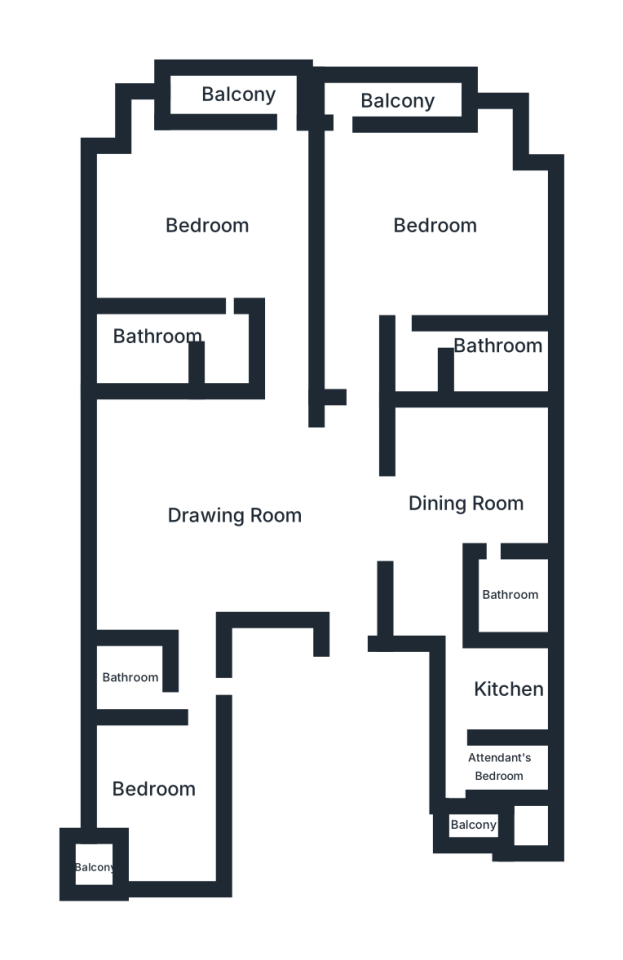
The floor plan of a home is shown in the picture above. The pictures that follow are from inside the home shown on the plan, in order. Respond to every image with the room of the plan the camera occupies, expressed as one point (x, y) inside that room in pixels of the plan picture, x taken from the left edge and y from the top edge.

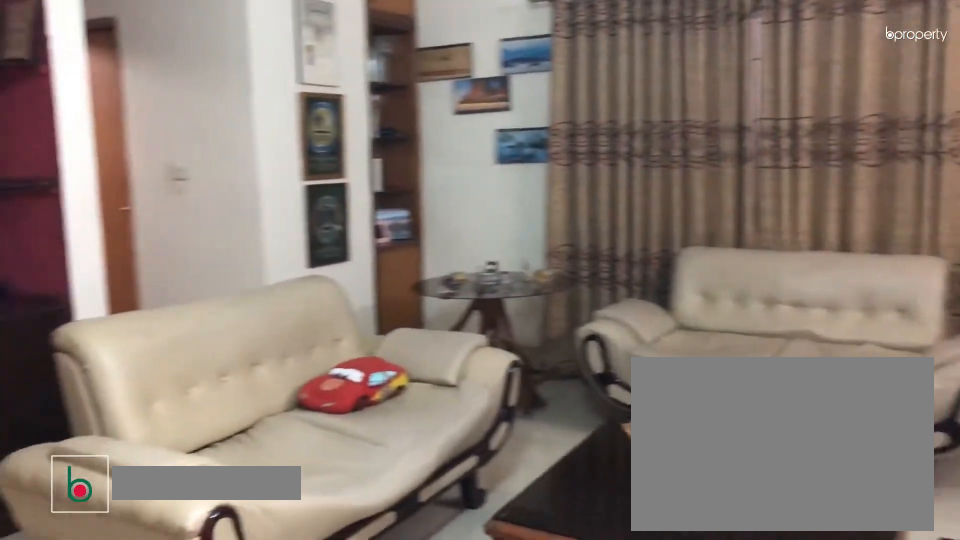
(237, 524)
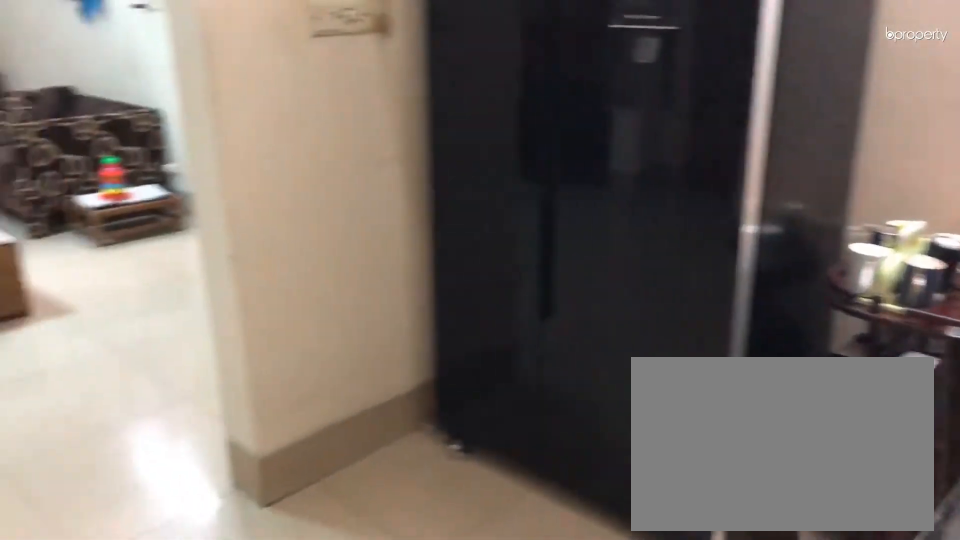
(469, 504)
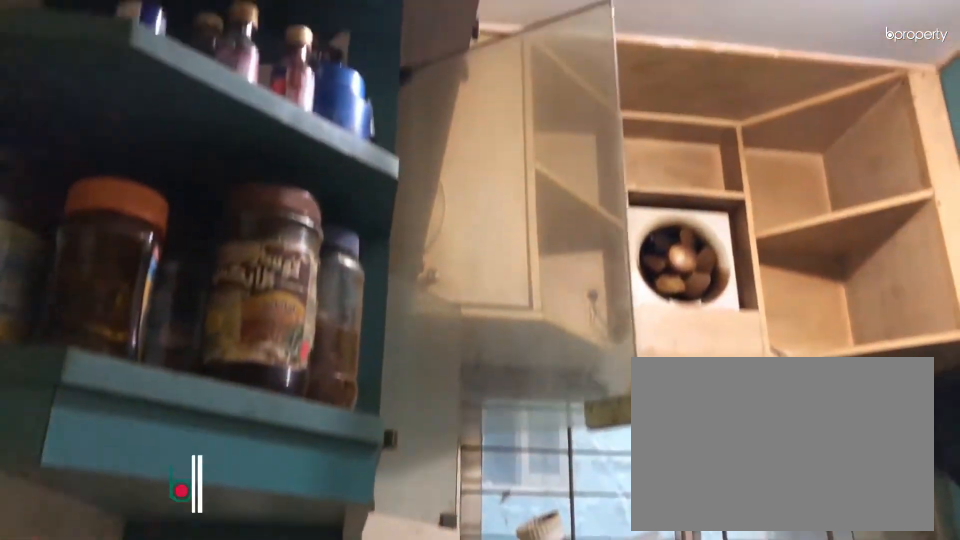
(498, 684)
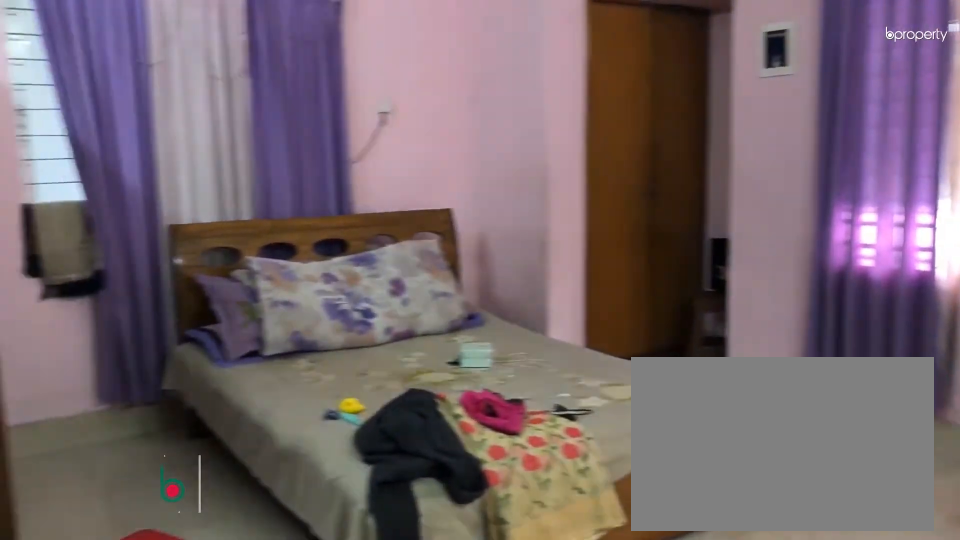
(209, 228)
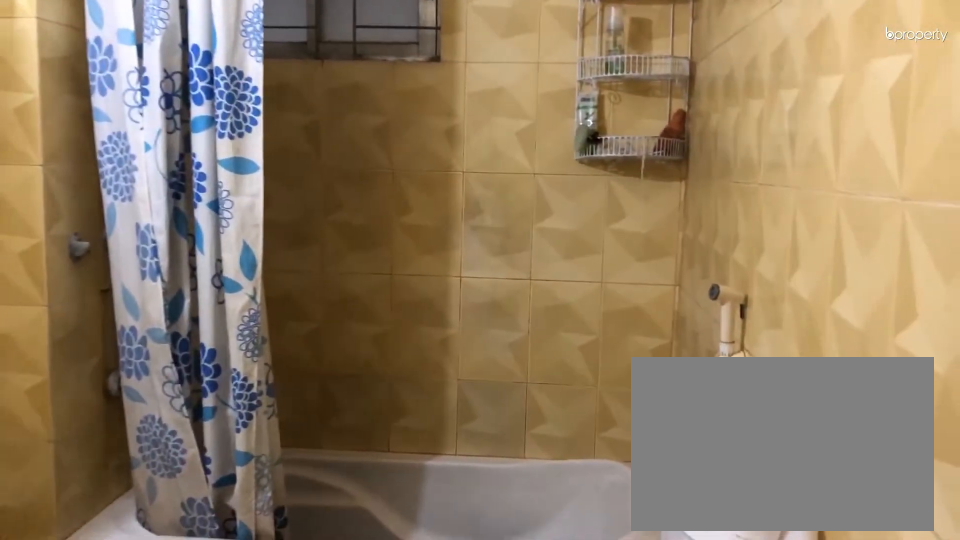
(159, 350)
